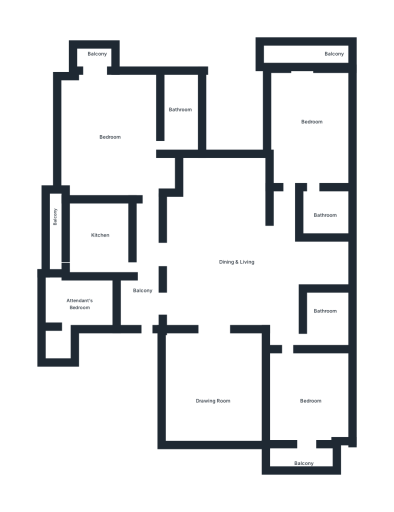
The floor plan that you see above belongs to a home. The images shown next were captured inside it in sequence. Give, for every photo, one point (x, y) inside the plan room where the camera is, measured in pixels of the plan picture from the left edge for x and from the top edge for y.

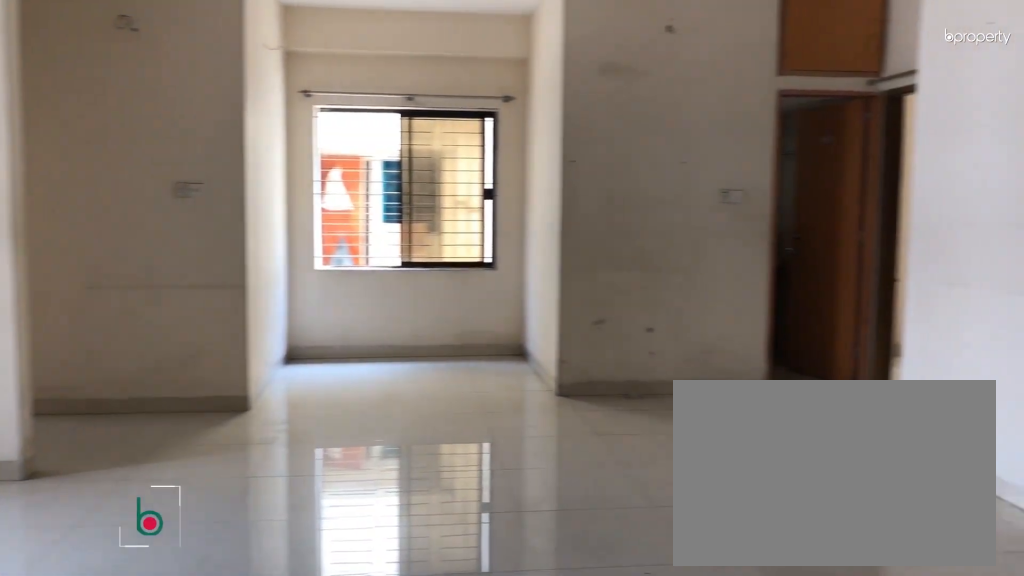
(201, 270)
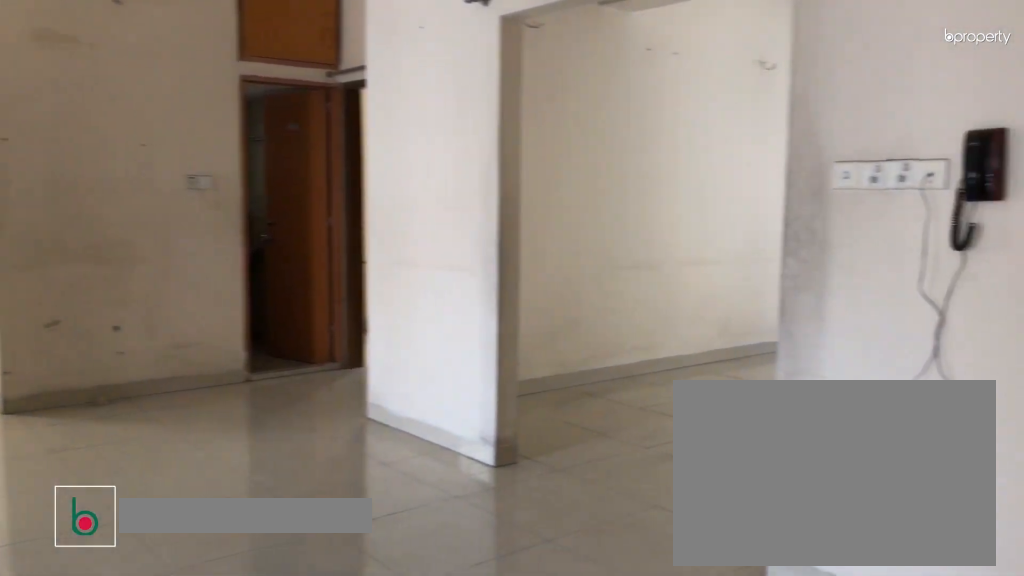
(201, 270)
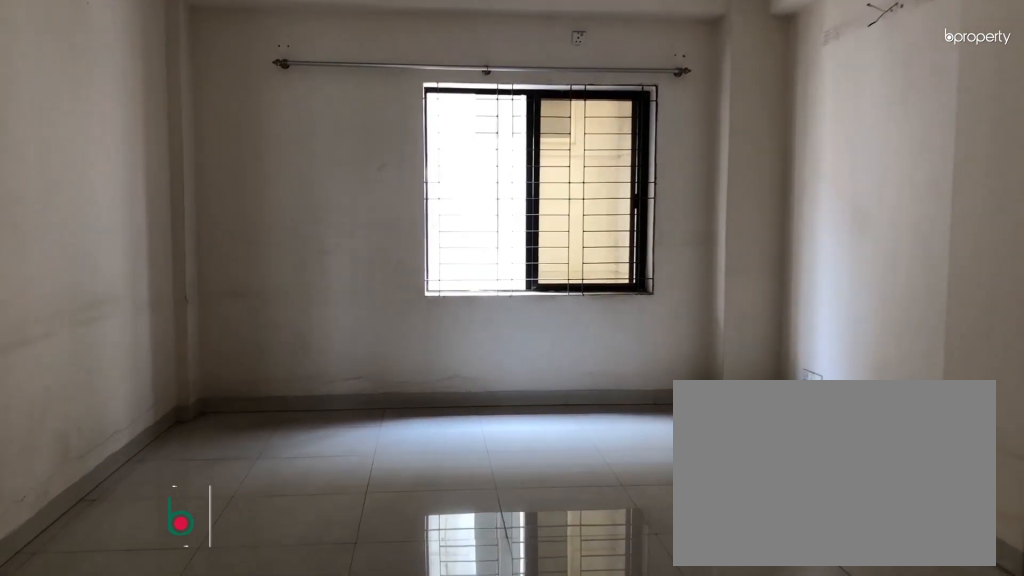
(215, 392)
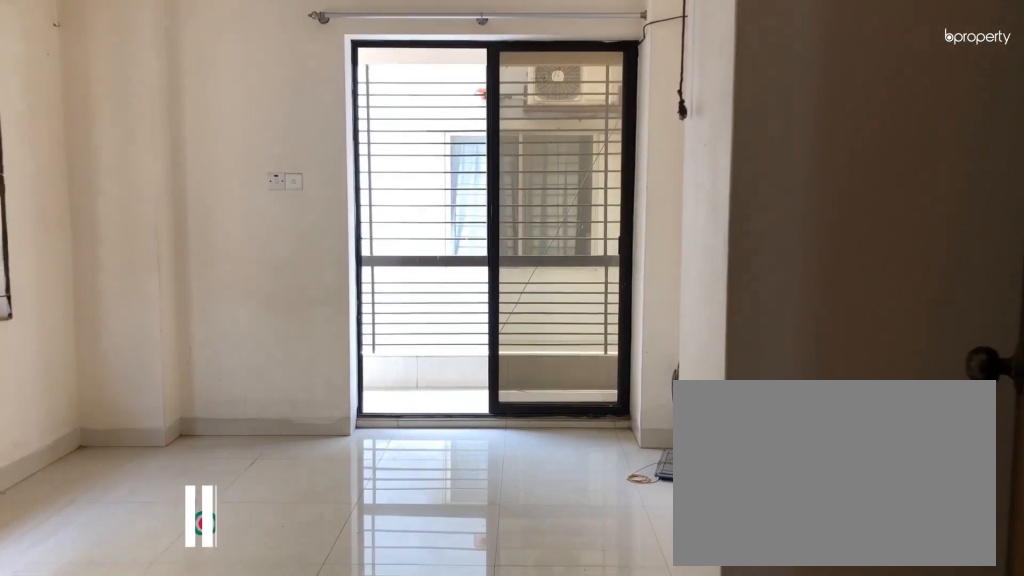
(303, 398)
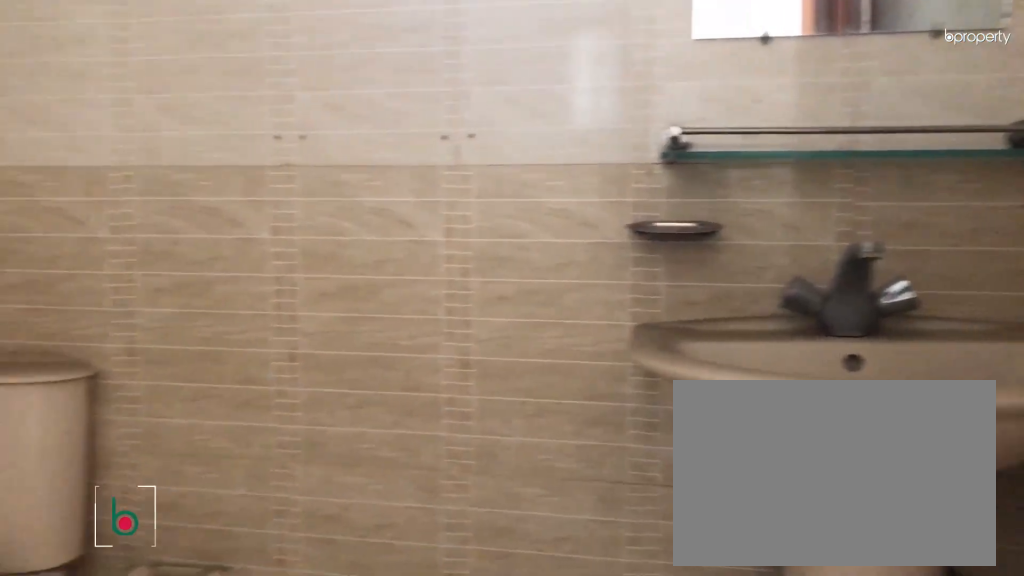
(326, 318)
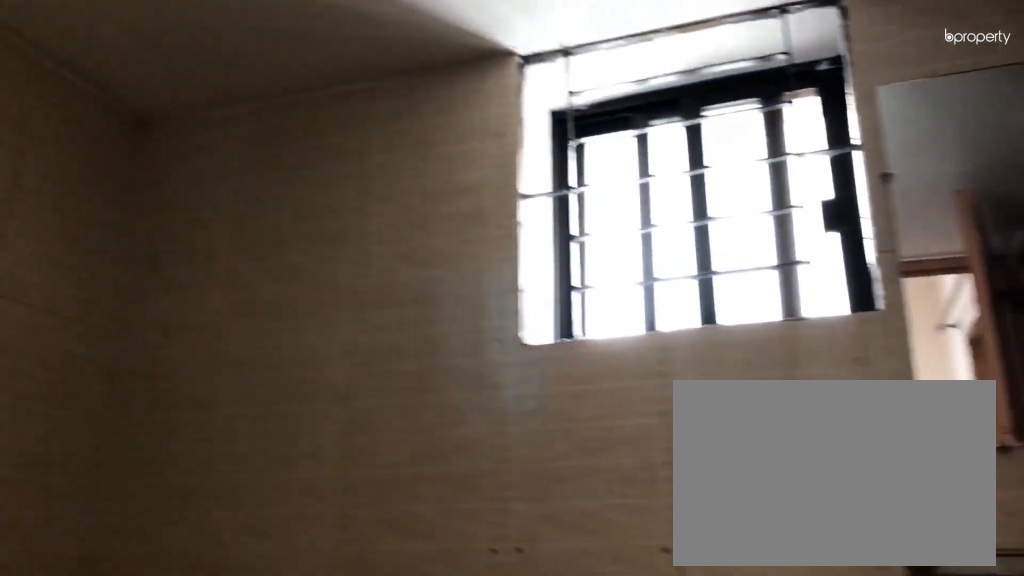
(326, 318)
